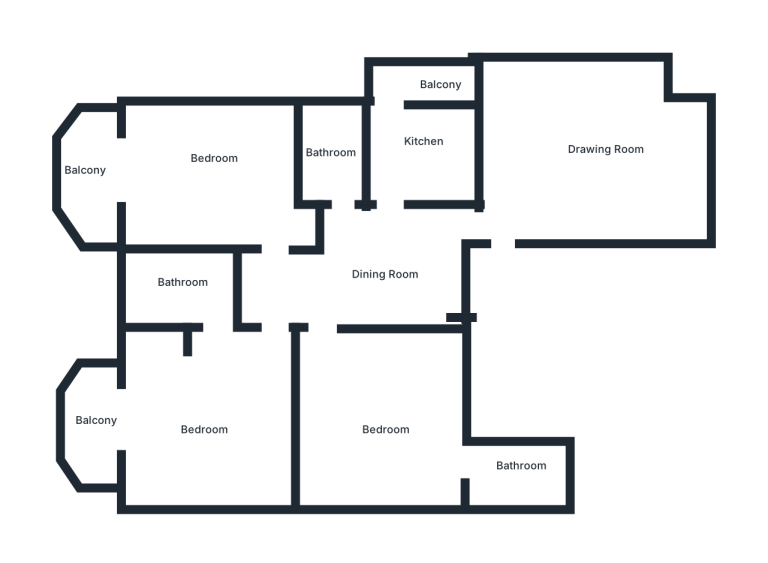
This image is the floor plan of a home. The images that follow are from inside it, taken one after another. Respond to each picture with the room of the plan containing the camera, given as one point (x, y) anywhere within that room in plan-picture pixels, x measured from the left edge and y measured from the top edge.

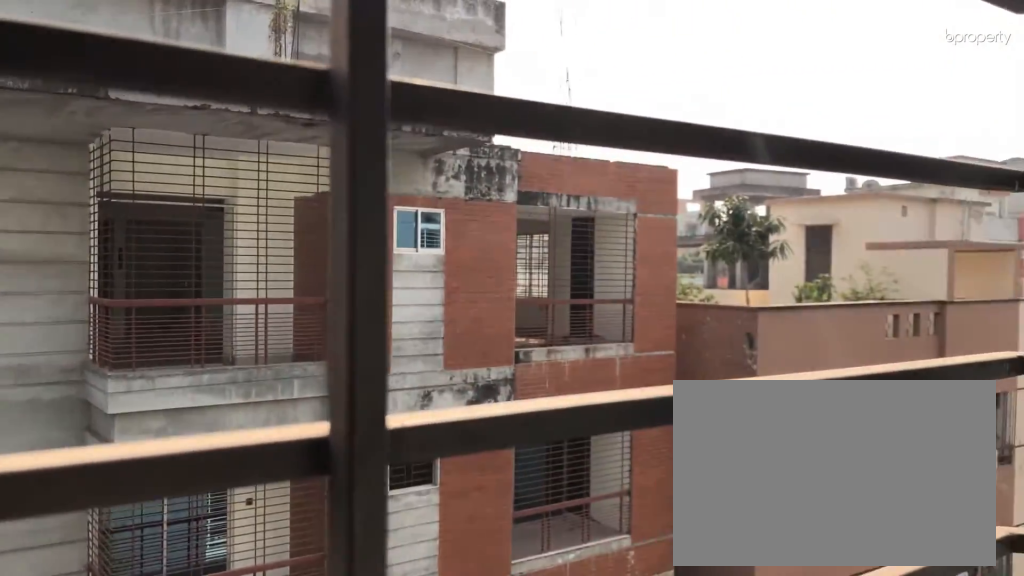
(81, 179)
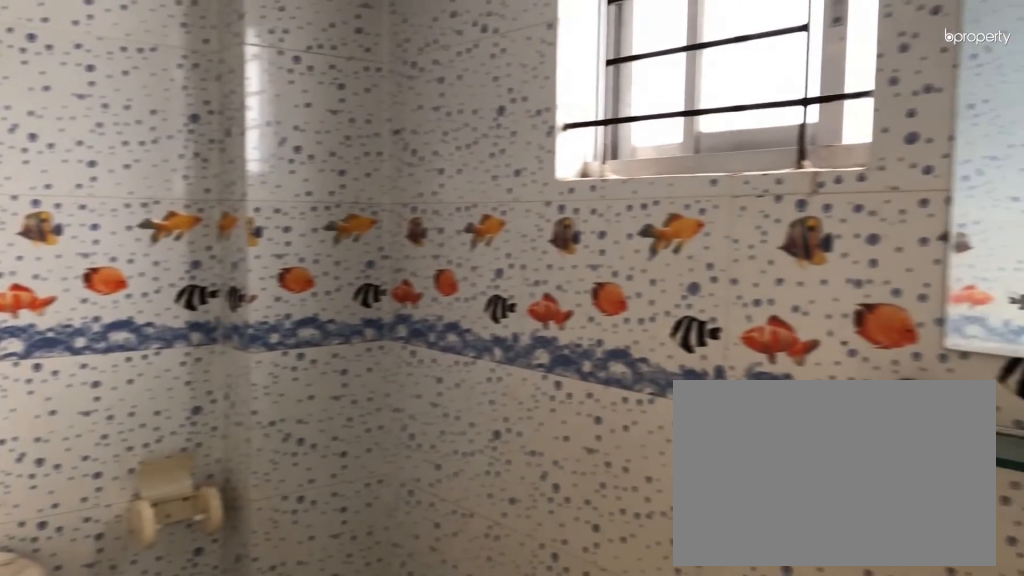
(521, 474)
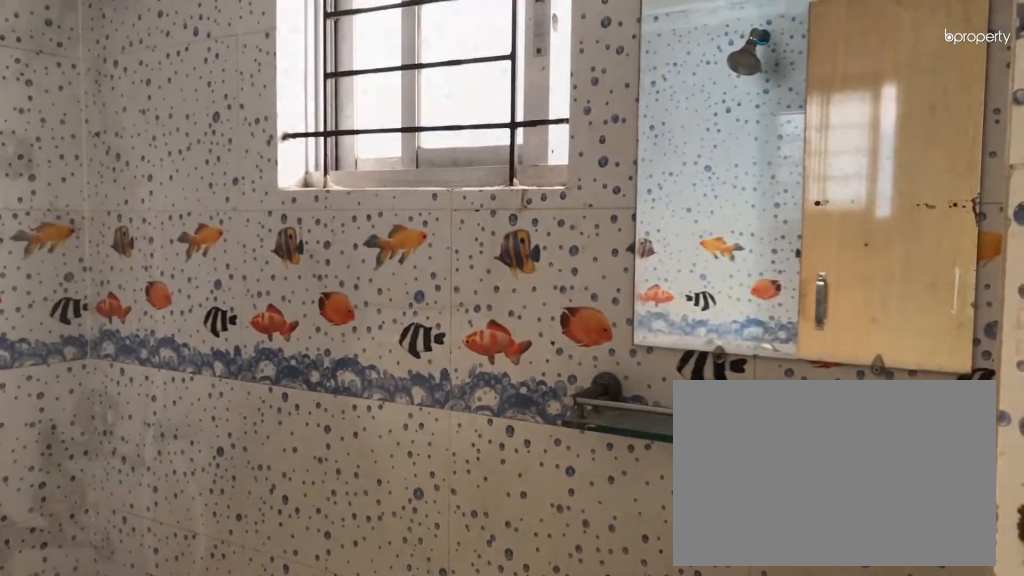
(521, 474)
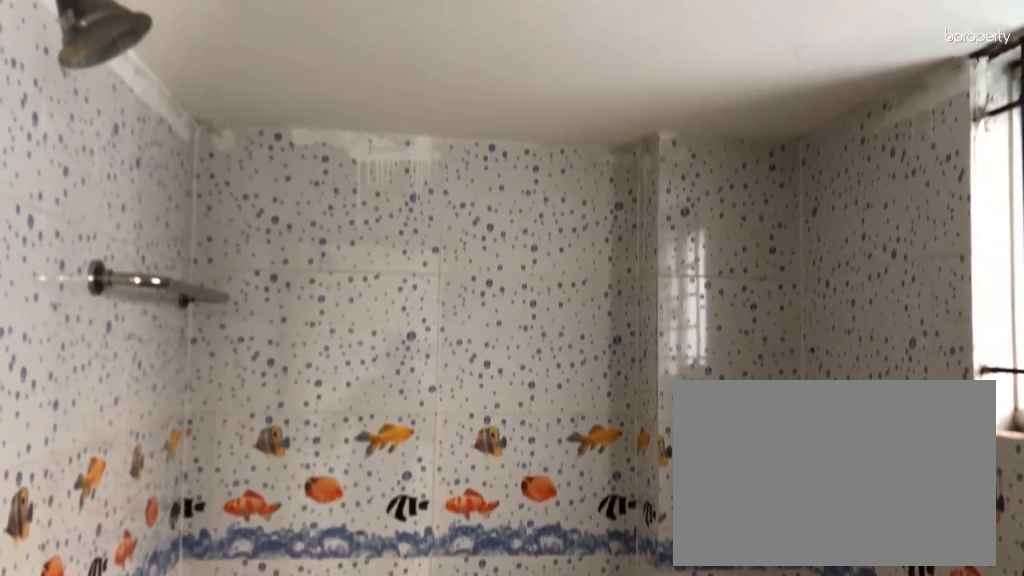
(521, 474)
